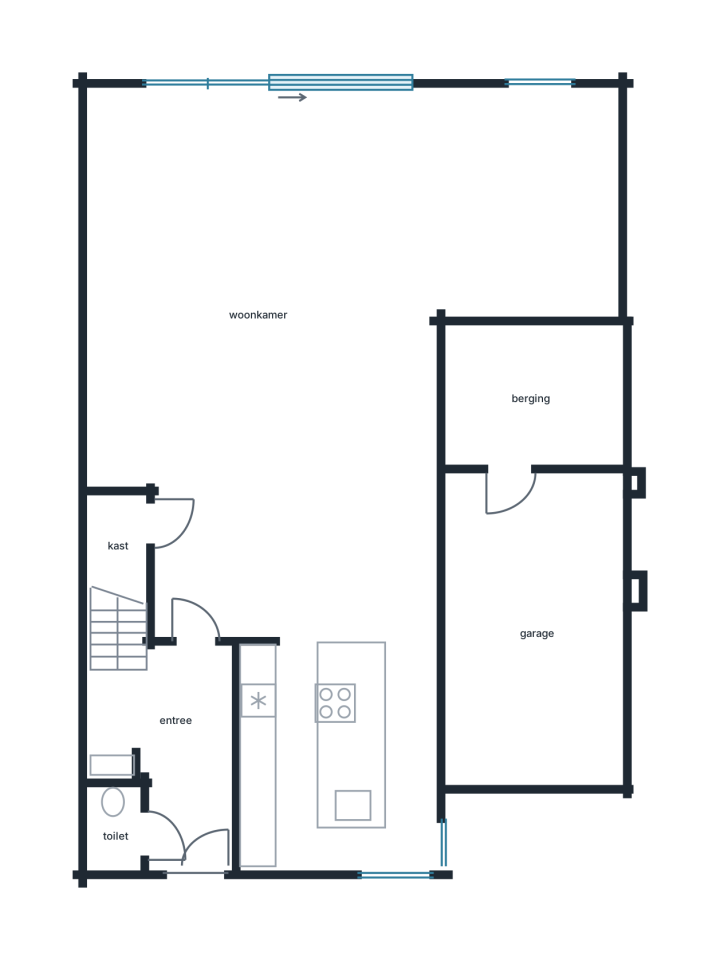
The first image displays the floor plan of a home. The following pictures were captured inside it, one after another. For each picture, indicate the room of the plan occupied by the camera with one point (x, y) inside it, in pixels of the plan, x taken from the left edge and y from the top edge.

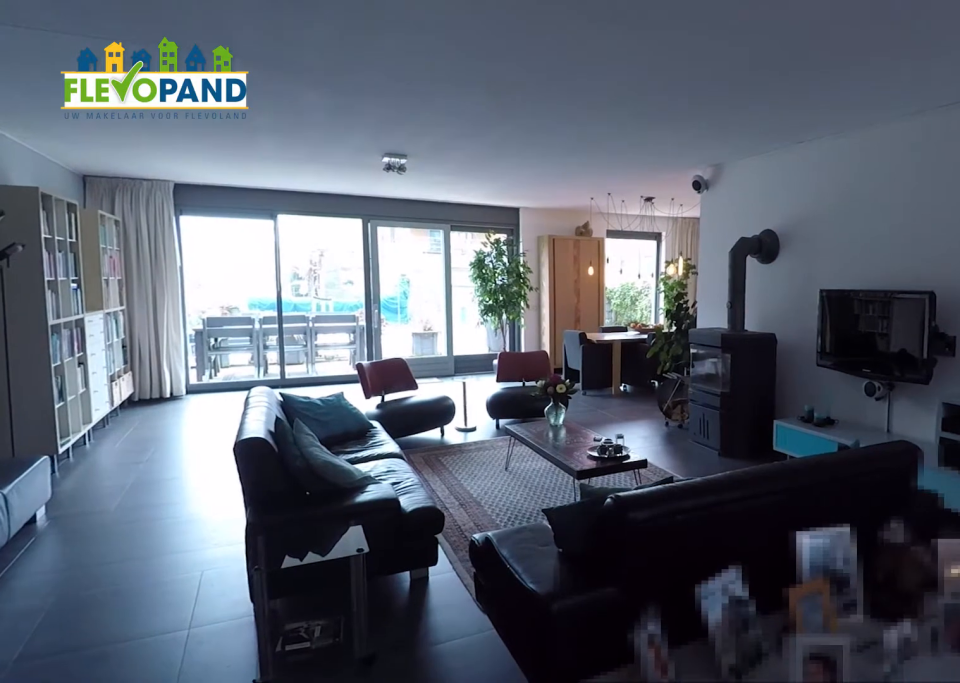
(318, 291)
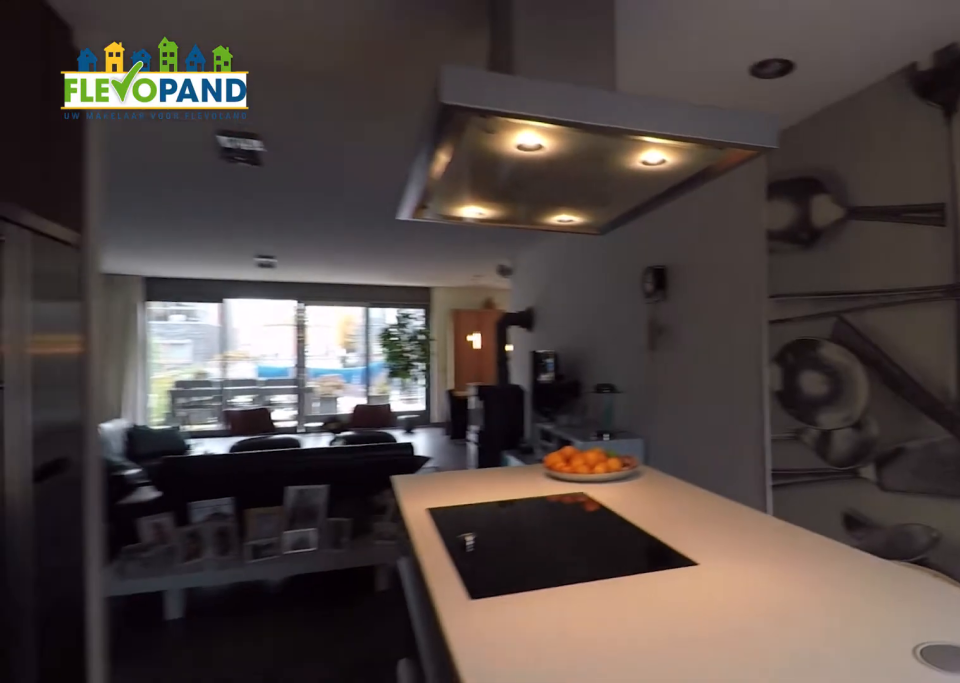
(337, 754)
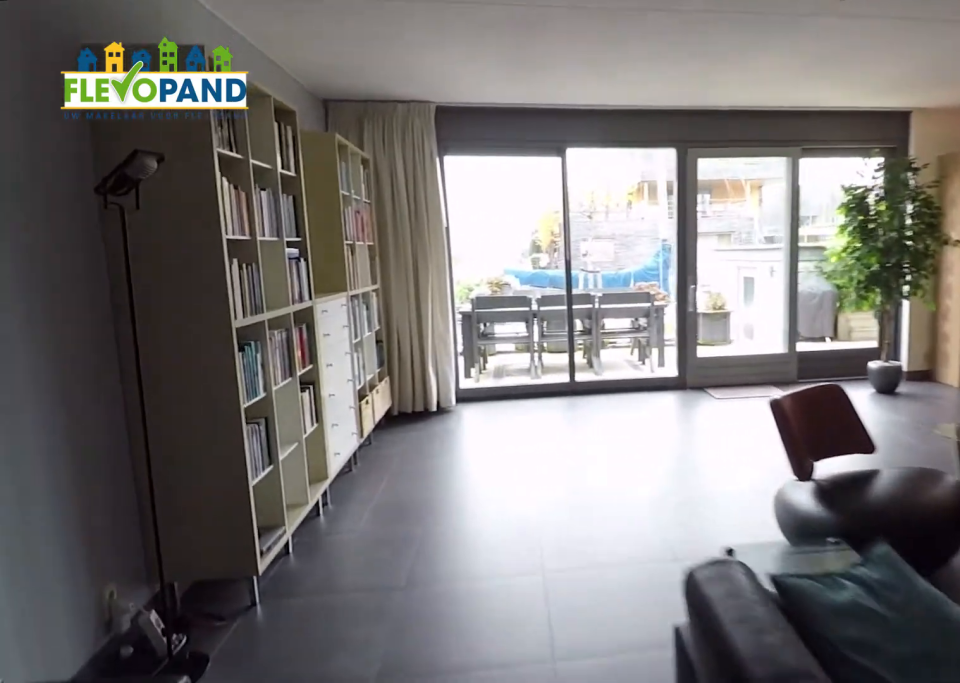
(318, 291)
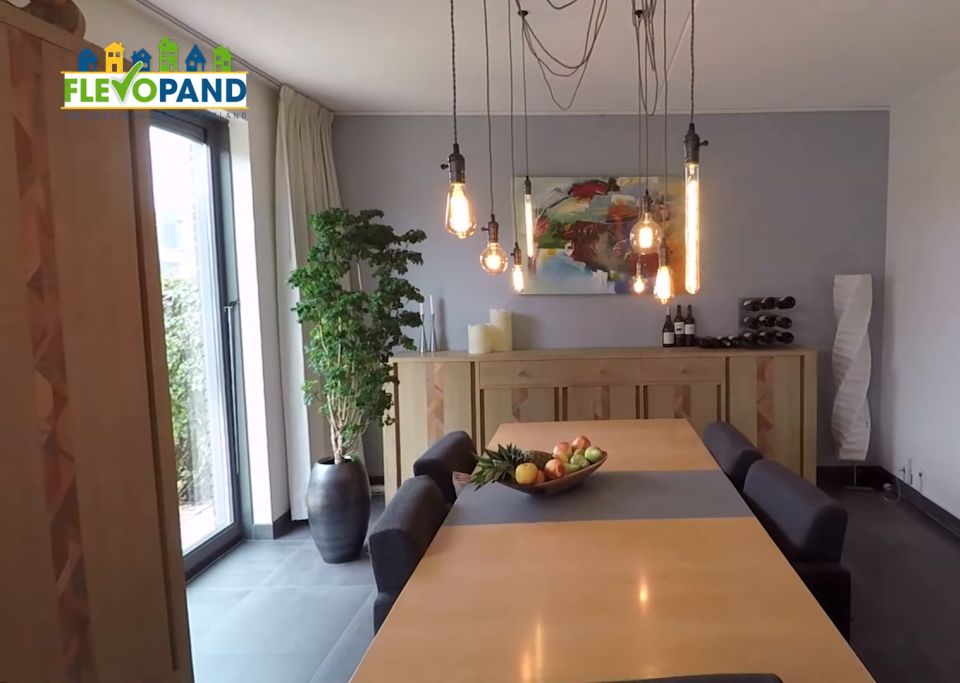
(318, 291)
